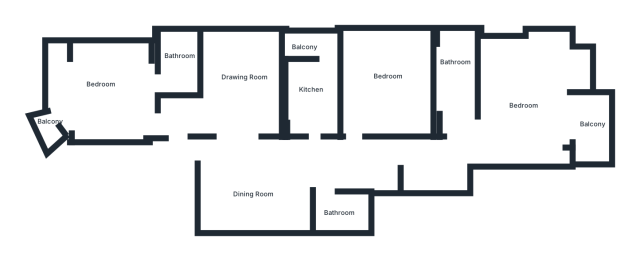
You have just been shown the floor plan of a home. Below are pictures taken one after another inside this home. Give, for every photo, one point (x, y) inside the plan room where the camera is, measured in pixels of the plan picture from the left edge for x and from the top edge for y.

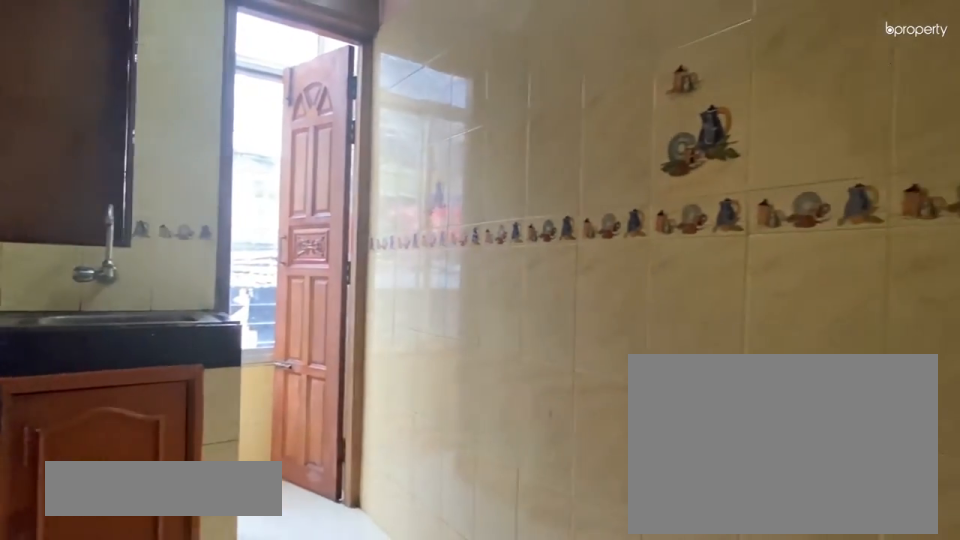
(312, 96)
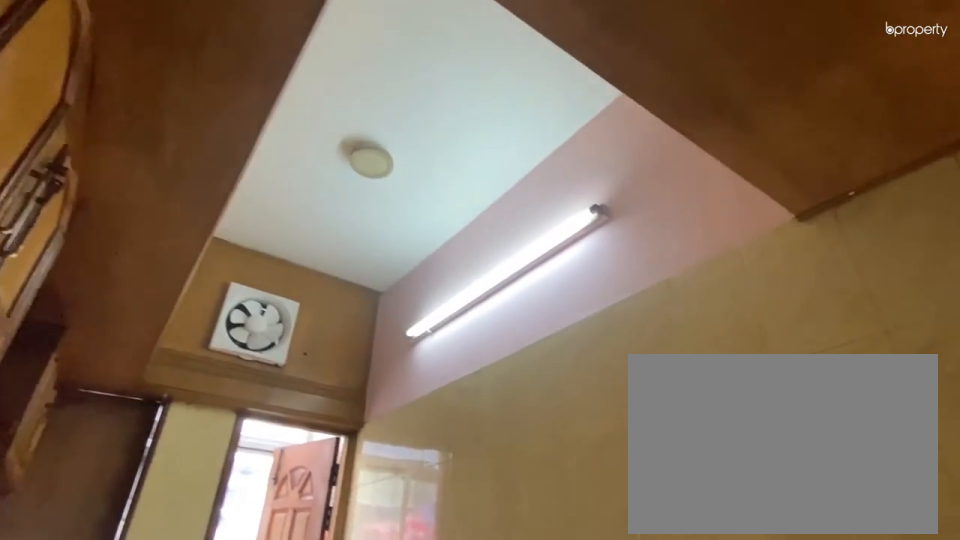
(312, 96)
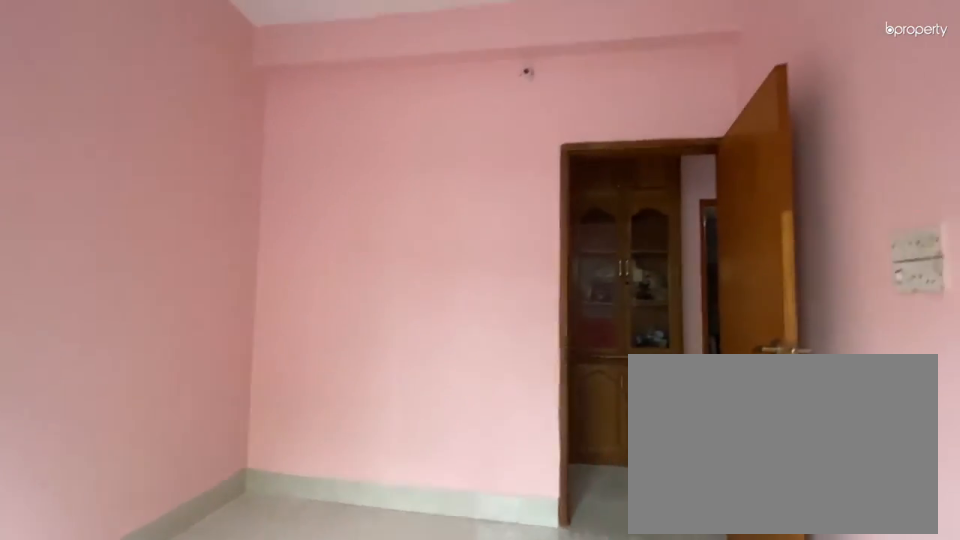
(387, 93)
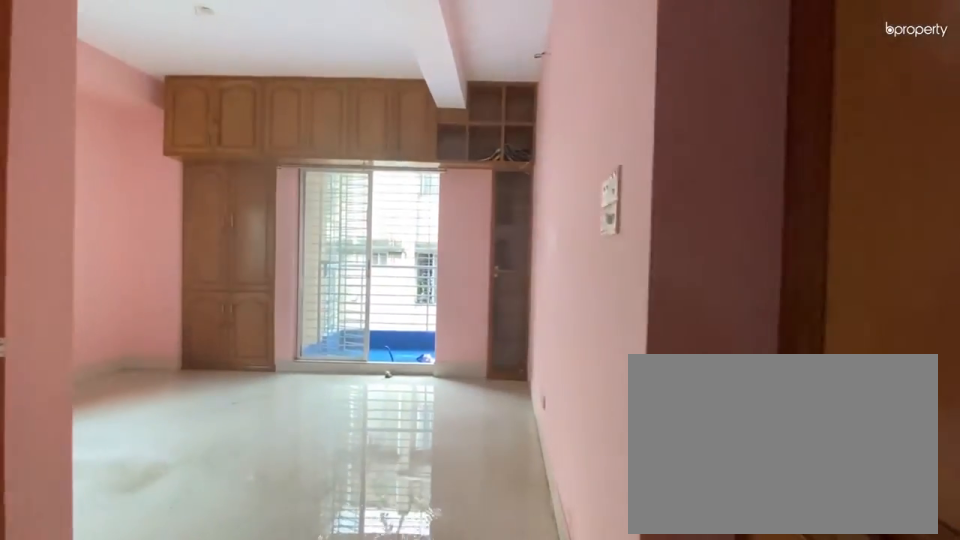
(522, 113)
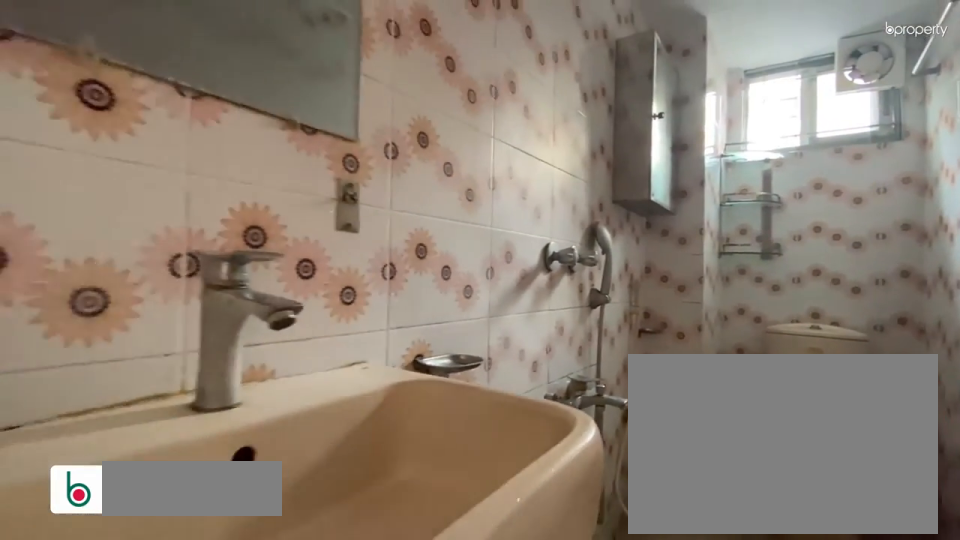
(457, 77)
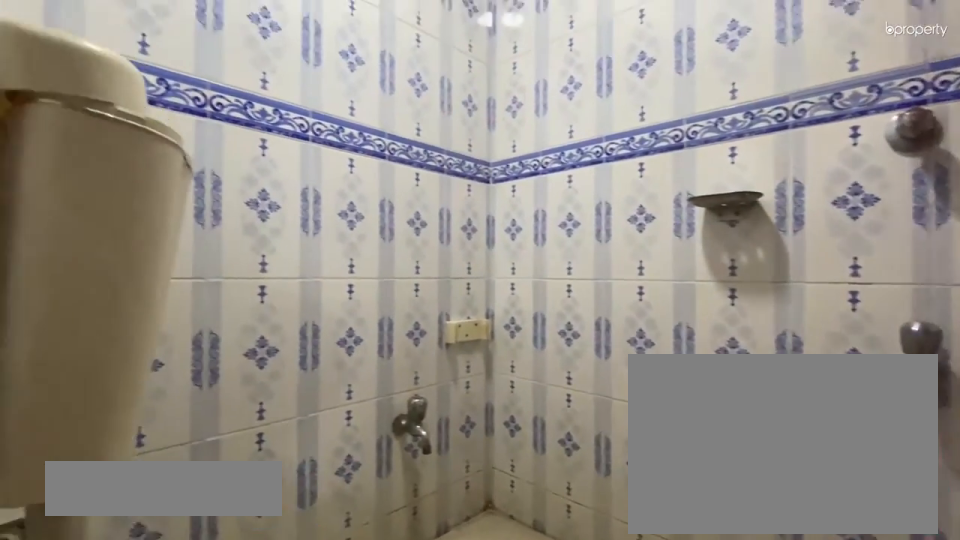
(337, 210)
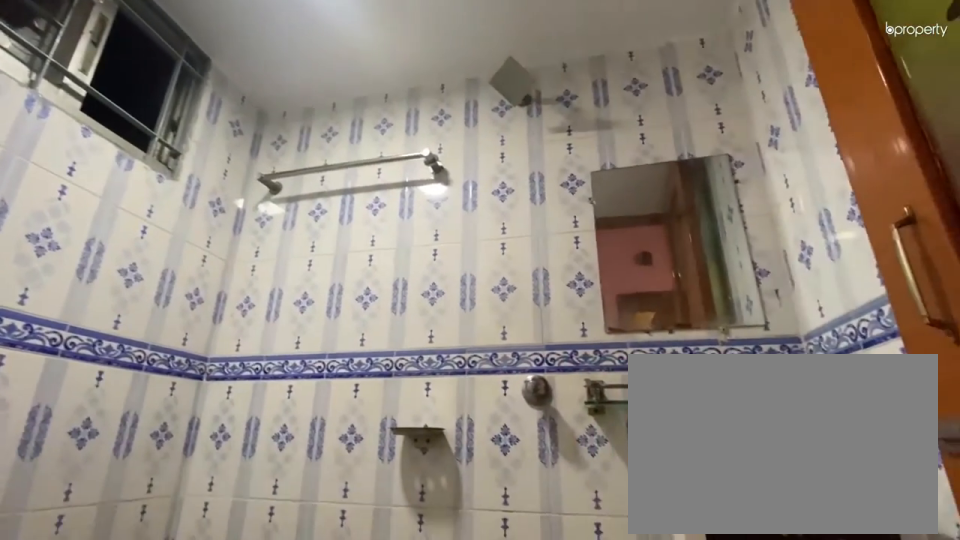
(337, 210)
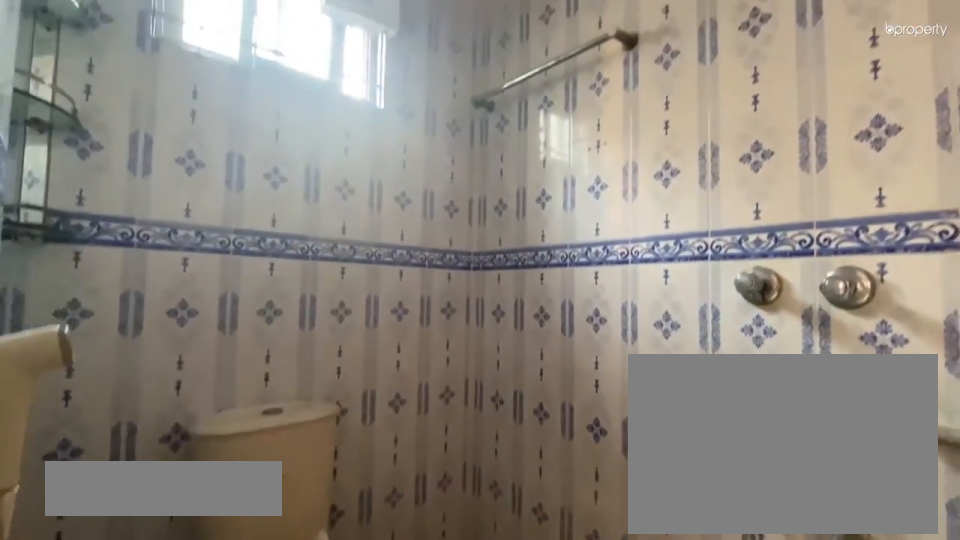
(182, 62)
